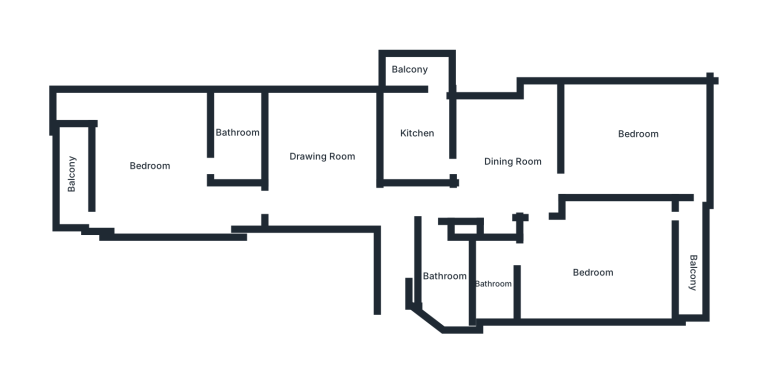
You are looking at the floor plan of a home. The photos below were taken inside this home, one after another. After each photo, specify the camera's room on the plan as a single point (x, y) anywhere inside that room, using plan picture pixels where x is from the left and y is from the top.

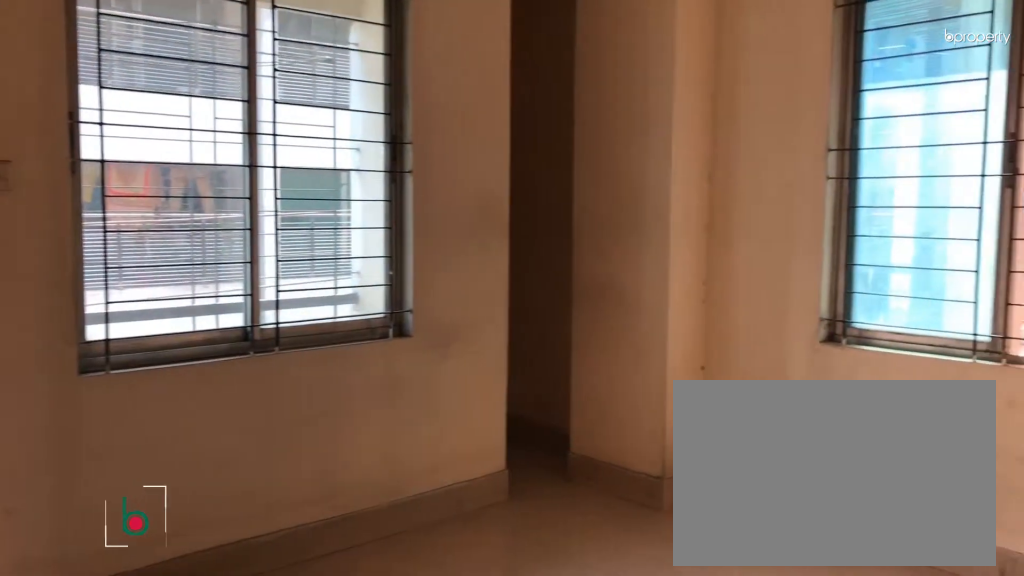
(152, 167)
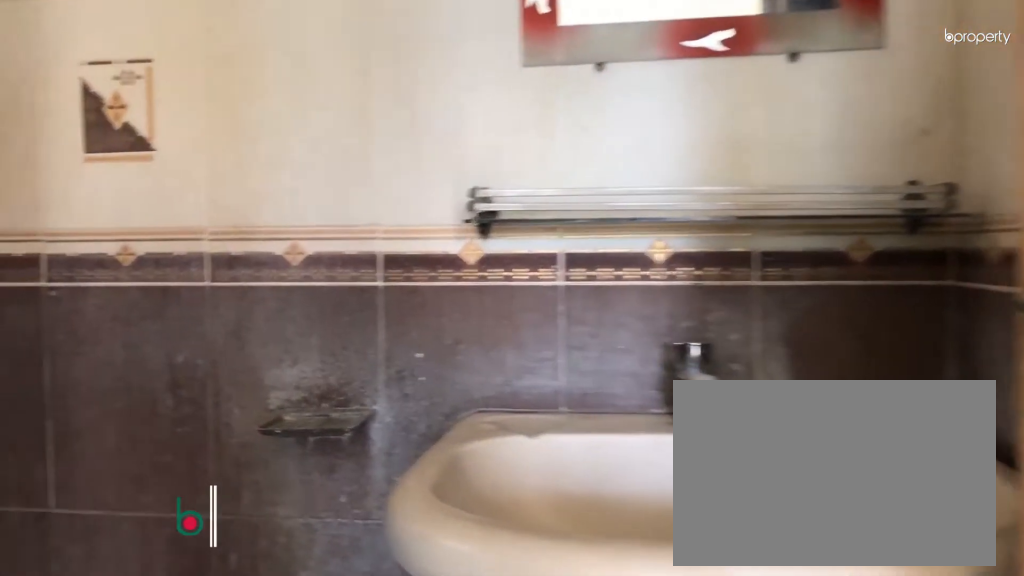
(236, 139)
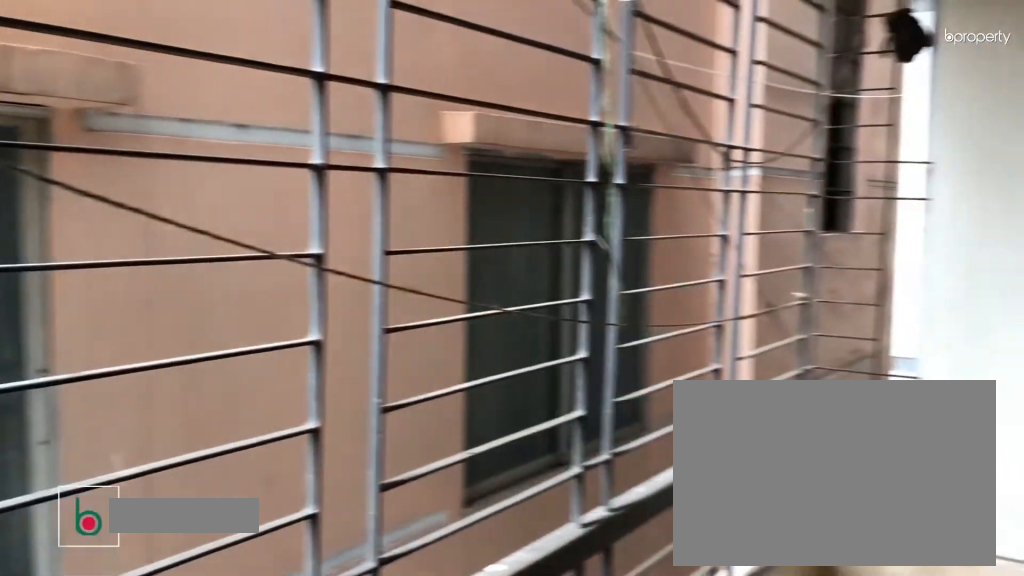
(692, 260)
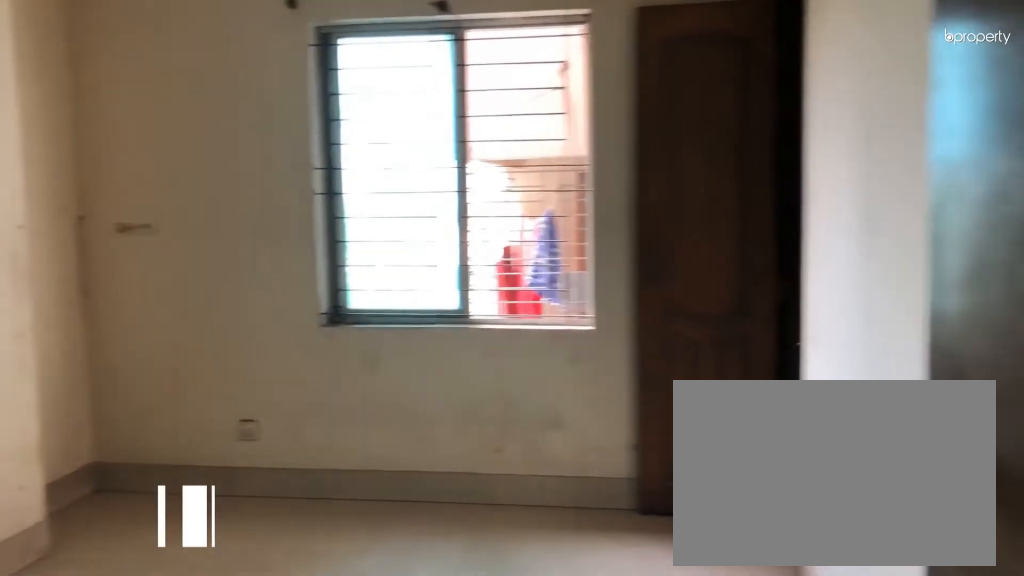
(637, 140)
